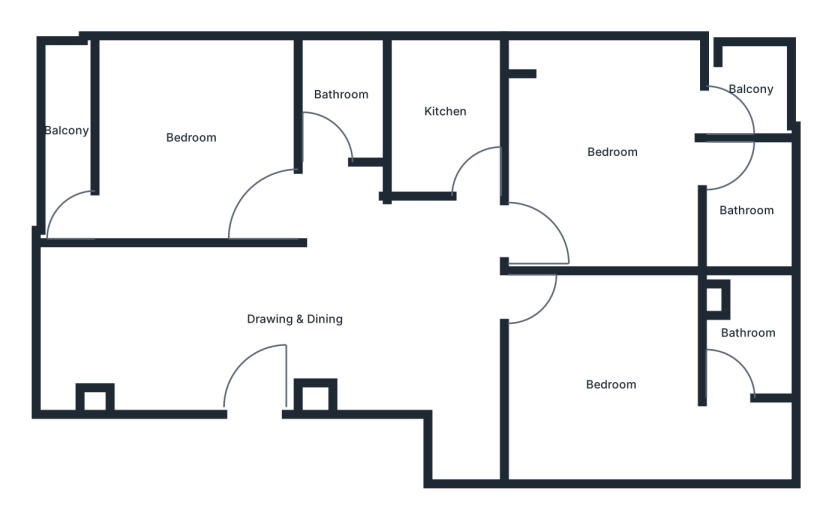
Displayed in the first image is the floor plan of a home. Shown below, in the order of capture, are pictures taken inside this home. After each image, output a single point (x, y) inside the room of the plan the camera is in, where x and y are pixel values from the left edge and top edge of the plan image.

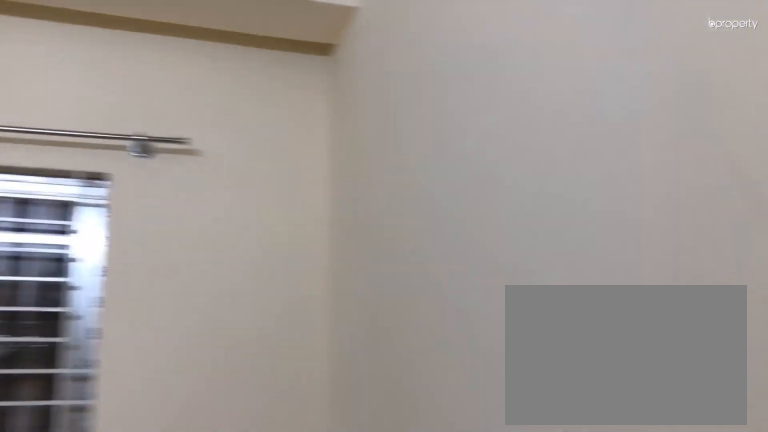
(194, 138)
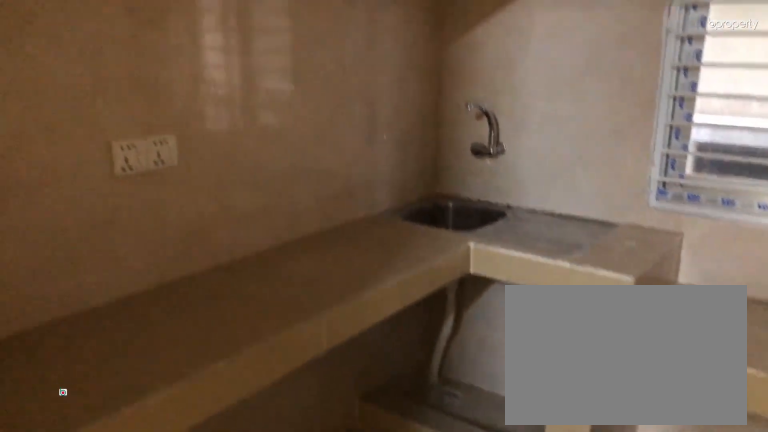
(442, 115)
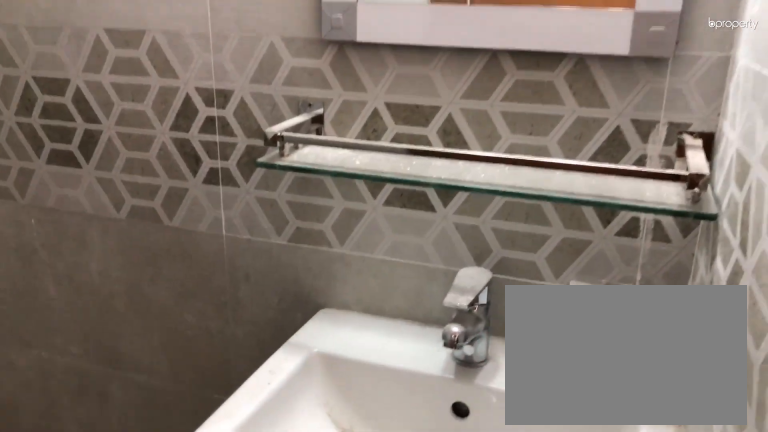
(744, 339)
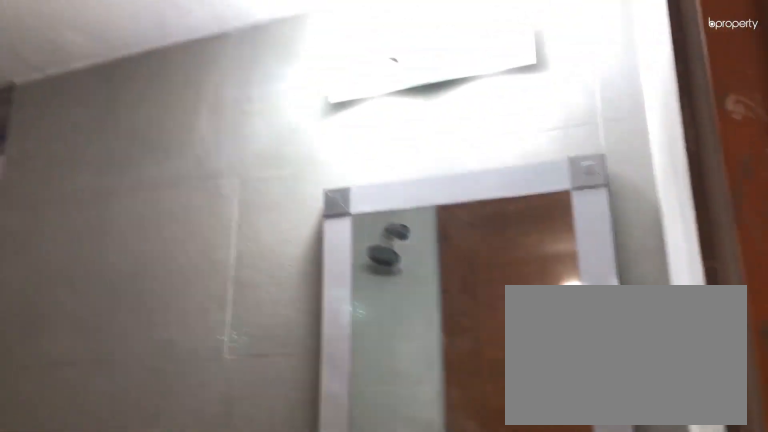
(744, 339)
